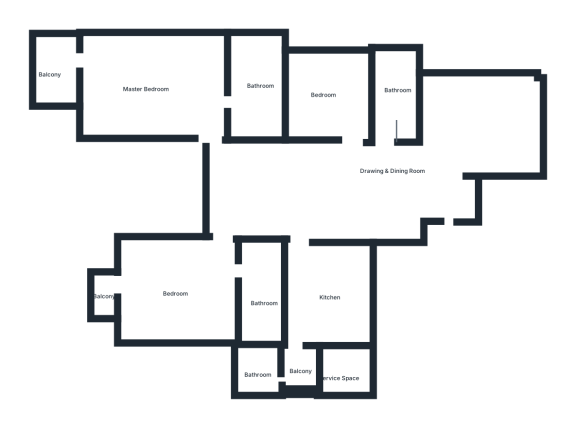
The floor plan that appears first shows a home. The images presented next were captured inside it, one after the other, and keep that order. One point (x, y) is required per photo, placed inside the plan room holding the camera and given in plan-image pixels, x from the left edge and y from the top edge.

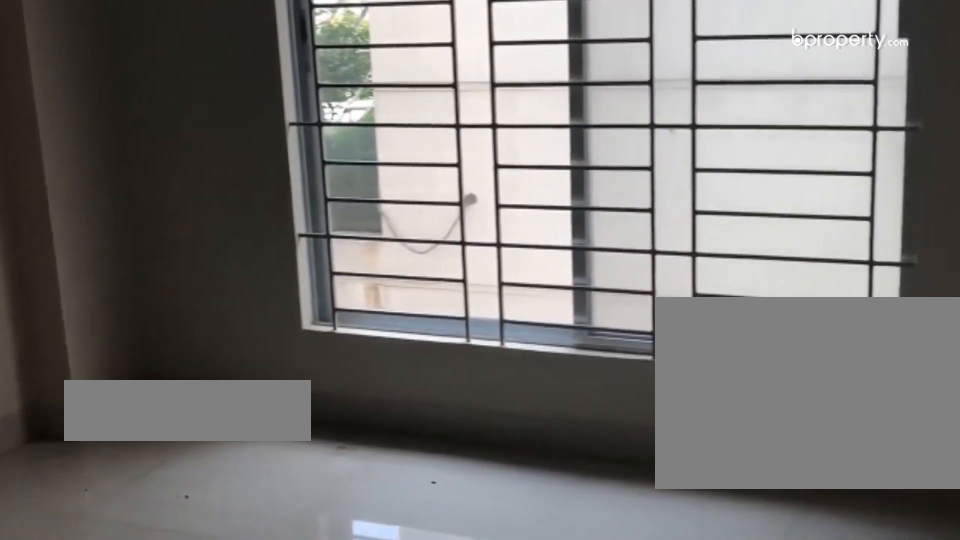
(336, 98)
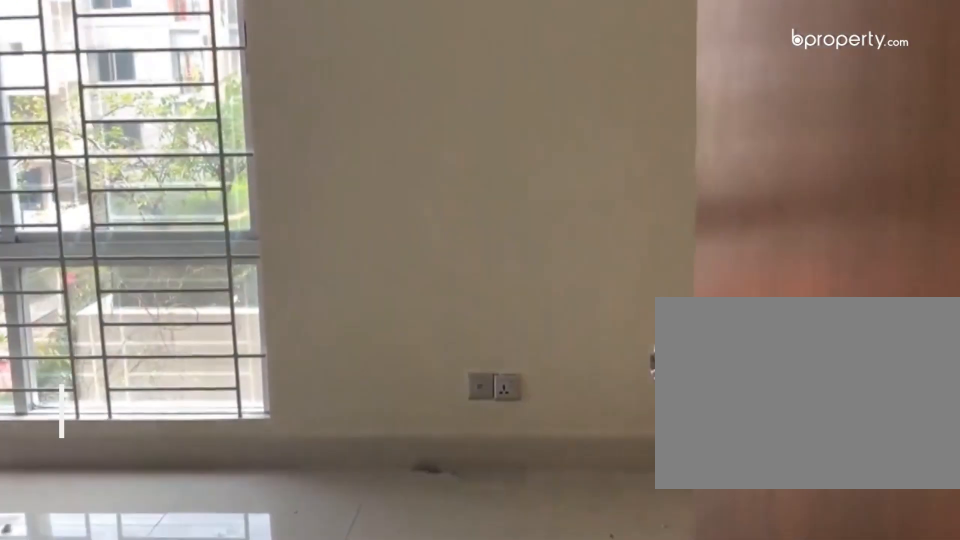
(155, 88)
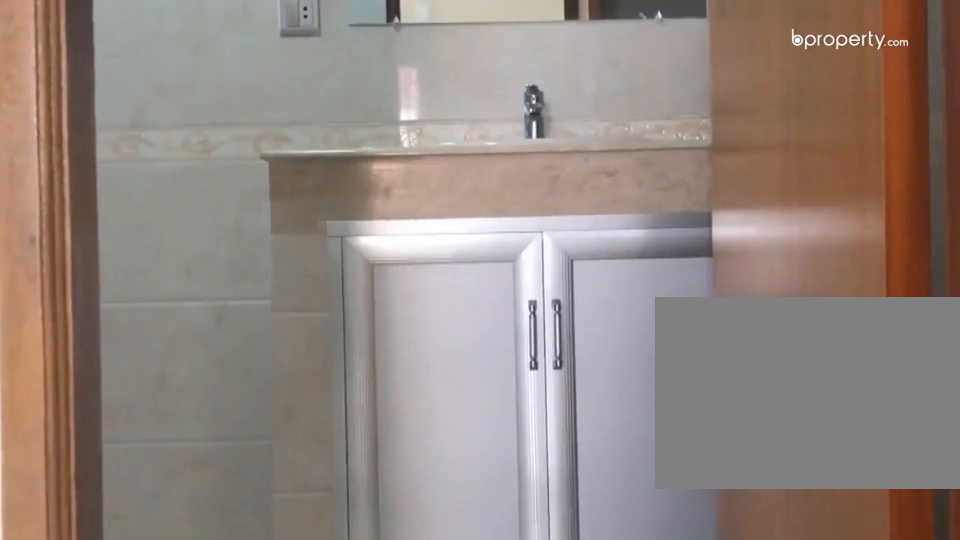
(159, 88)
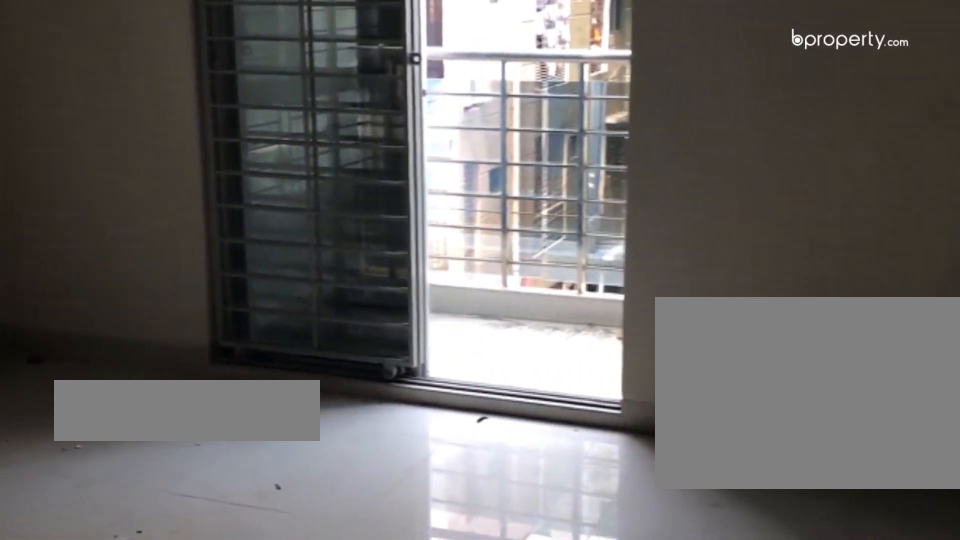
(190, 295)
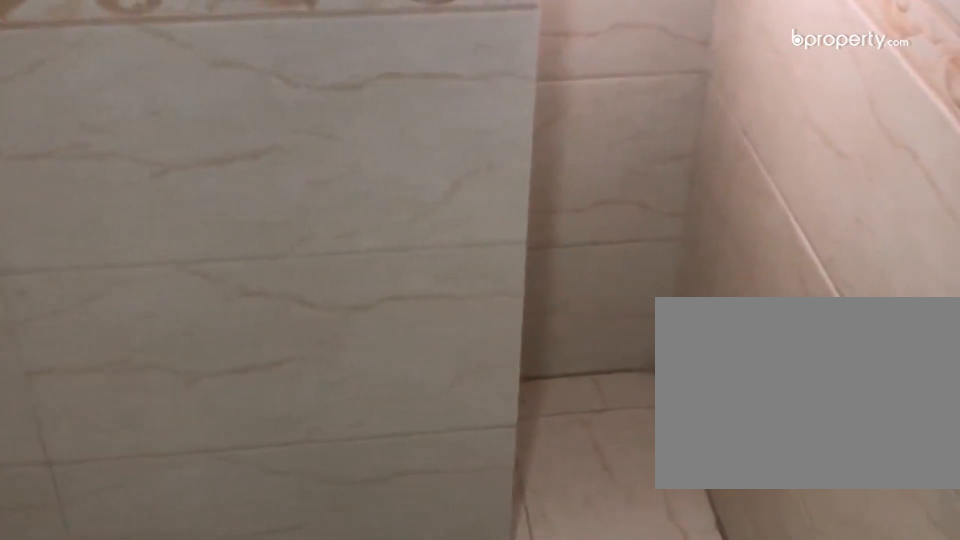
(260, 283)
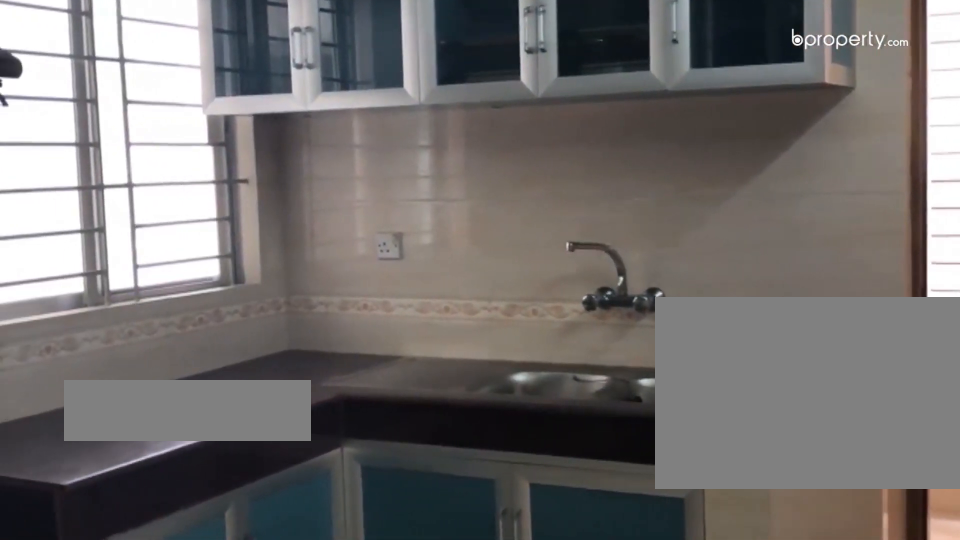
(326, 292)
